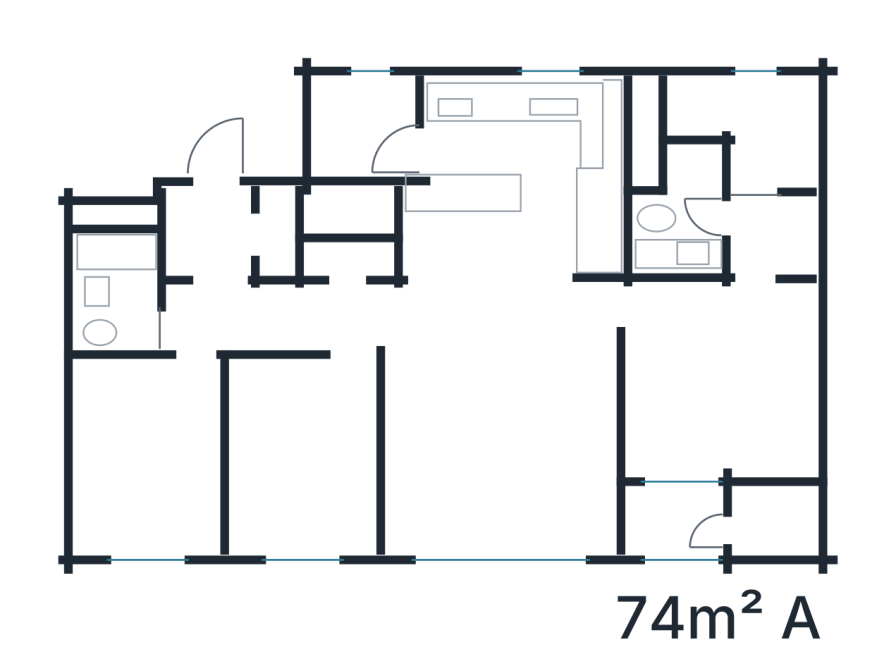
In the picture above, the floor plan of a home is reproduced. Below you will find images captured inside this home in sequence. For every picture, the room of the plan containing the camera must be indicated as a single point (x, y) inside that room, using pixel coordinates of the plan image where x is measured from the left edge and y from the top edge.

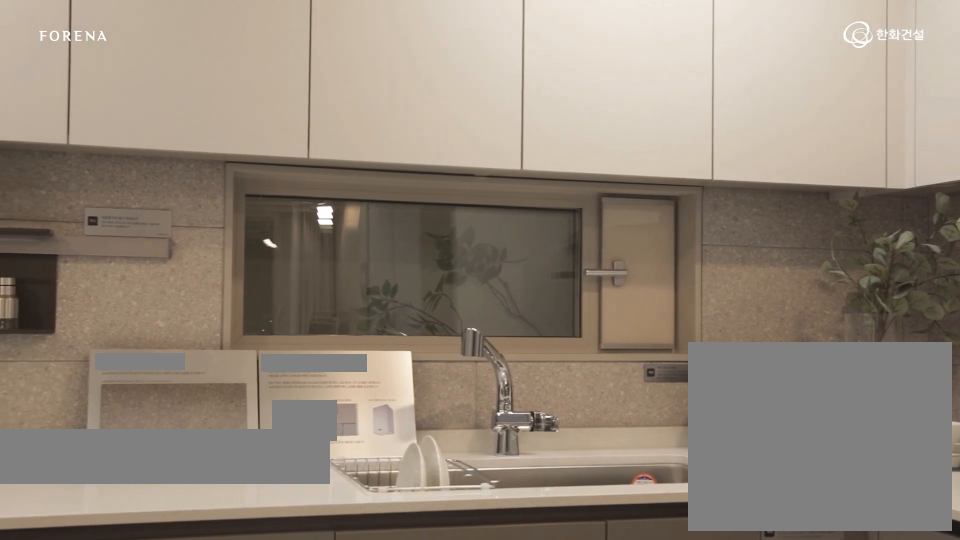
(491, 251)
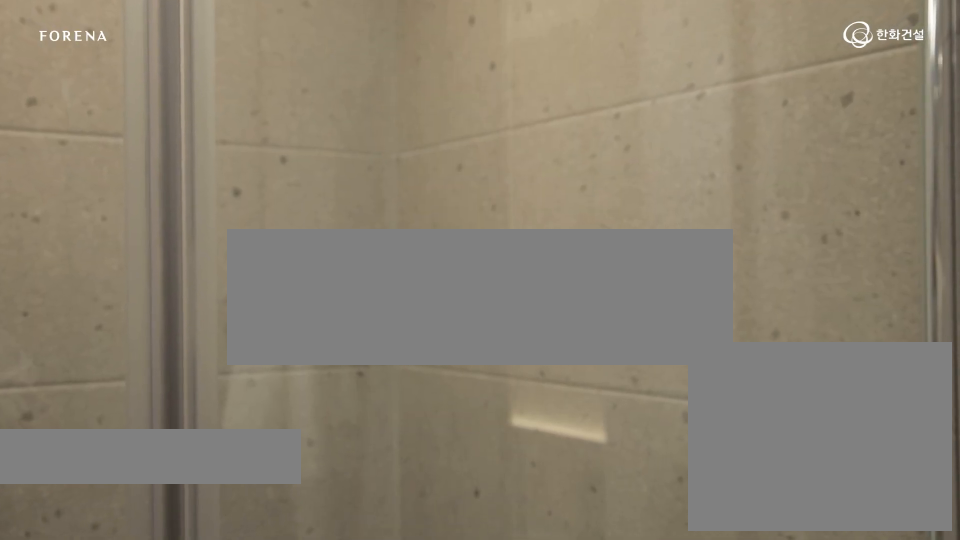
(711, 219)
